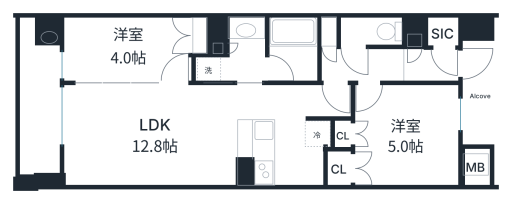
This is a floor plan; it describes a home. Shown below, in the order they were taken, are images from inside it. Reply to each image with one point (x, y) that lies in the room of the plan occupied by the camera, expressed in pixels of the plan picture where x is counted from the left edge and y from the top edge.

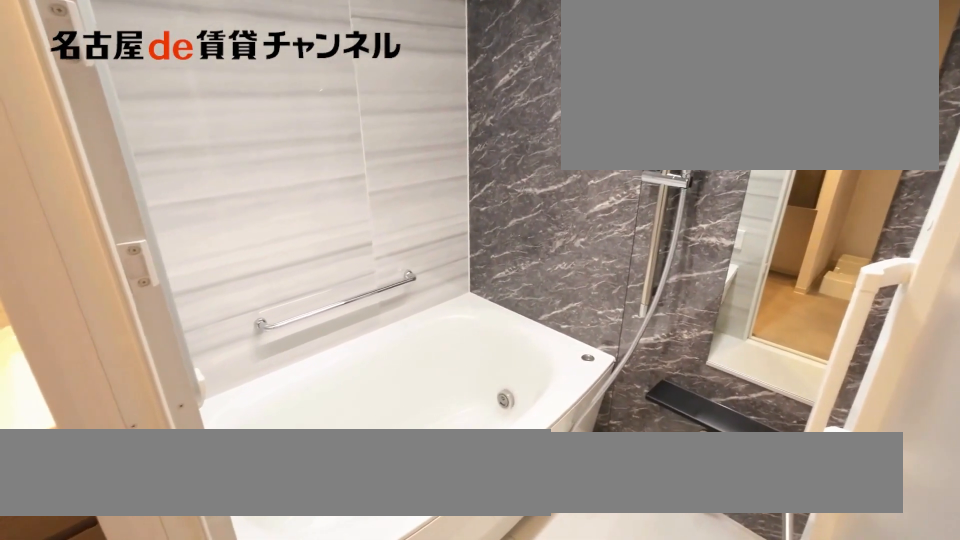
(292, 51)
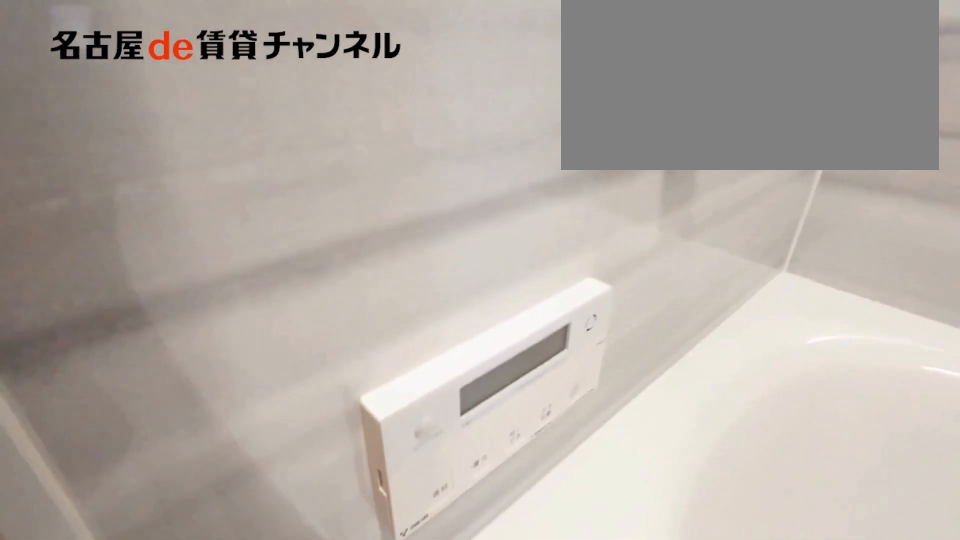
(292, 51)
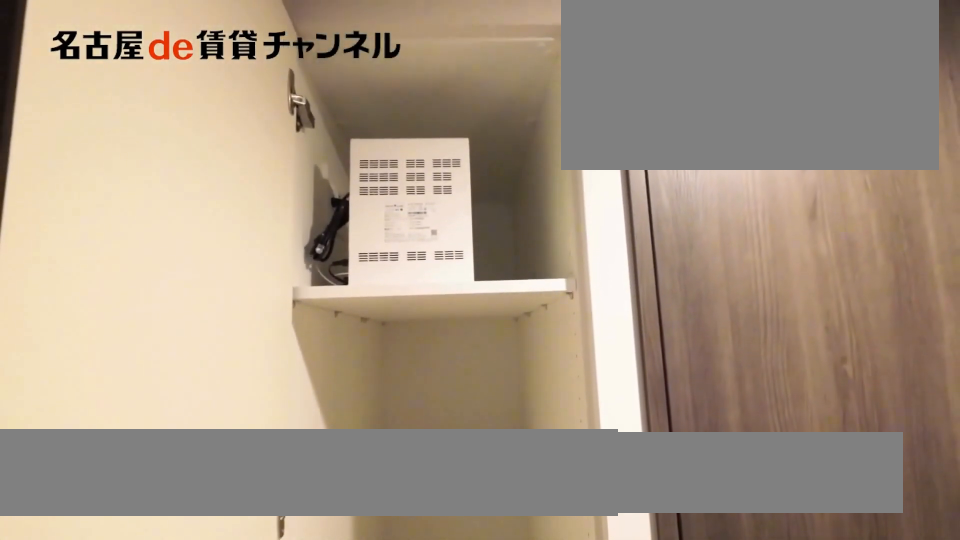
(328, 33)
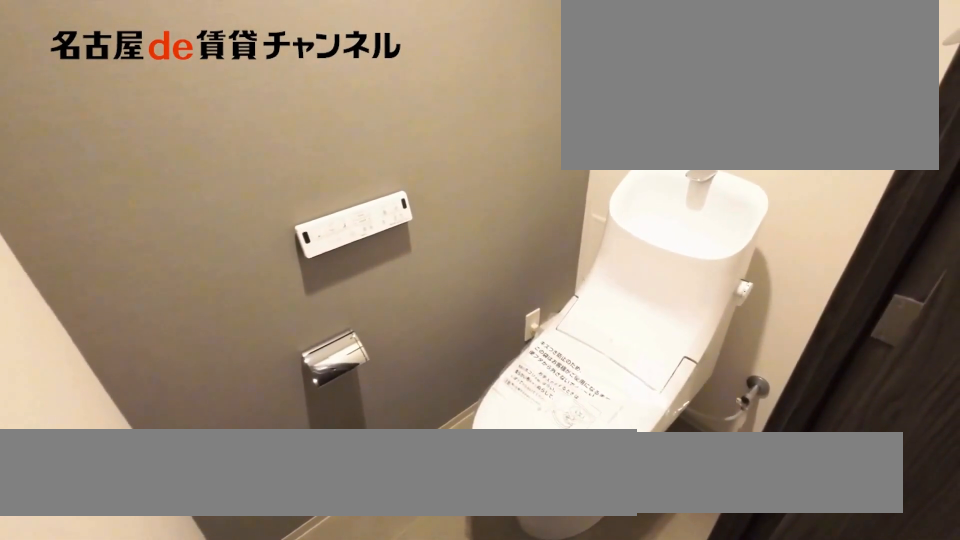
(371, 32)
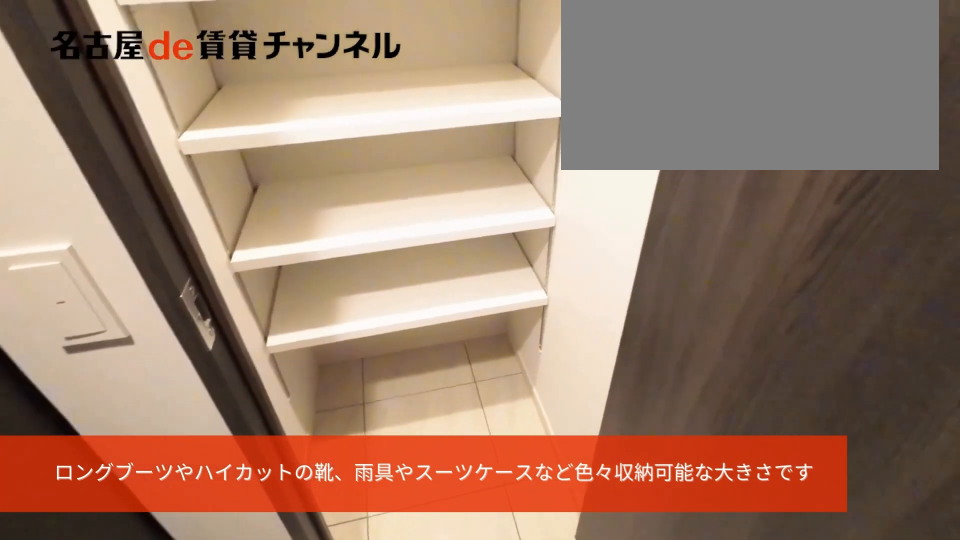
(443, 32)
